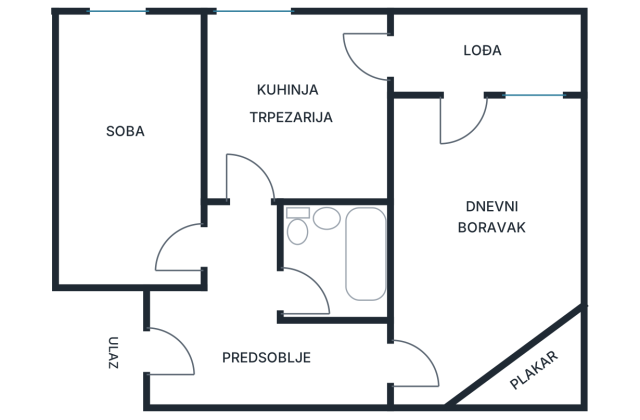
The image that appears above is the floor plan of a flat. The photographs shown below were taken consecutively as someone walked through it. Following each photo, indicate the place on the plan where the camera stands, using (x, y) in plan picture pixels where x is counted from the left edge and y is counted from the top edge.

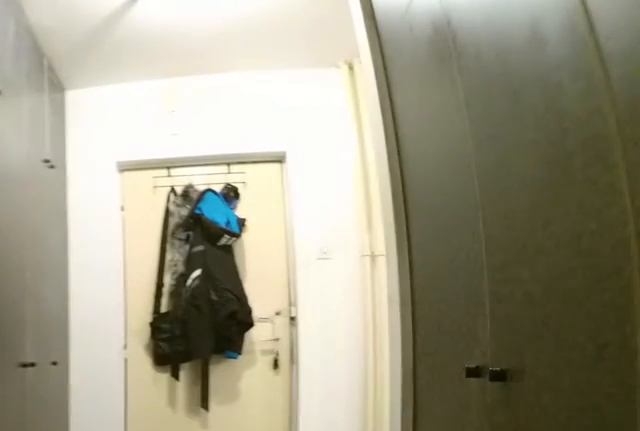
(374, 362)
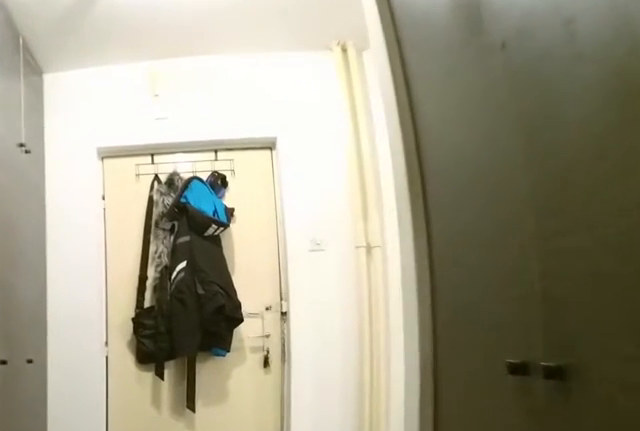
(359, 362)
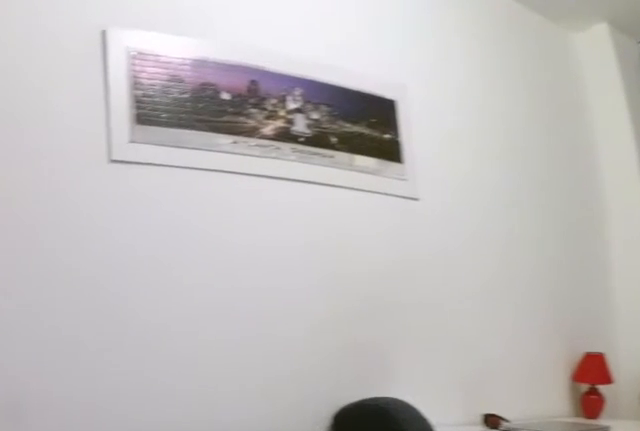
(173, 233)
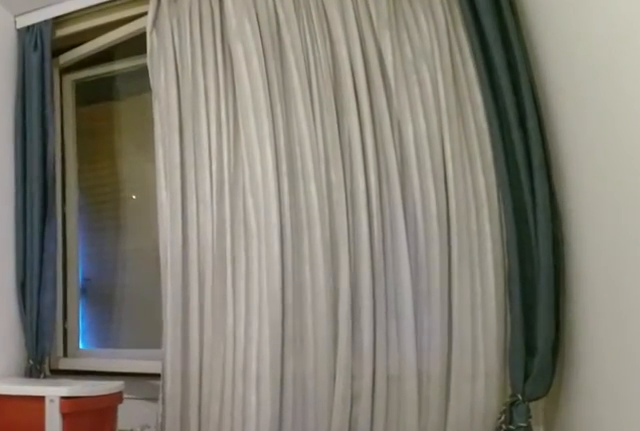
(147, 193)
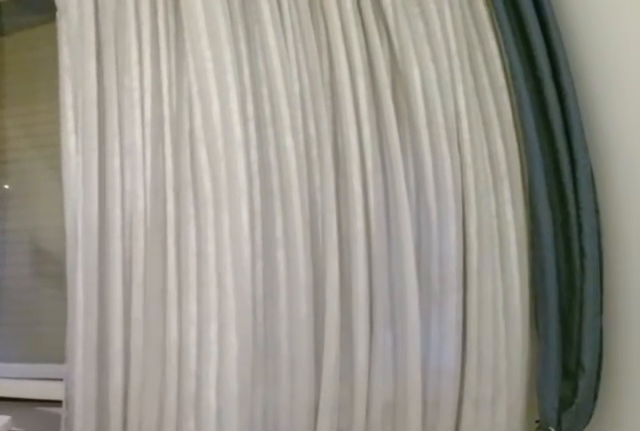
(136, 135)
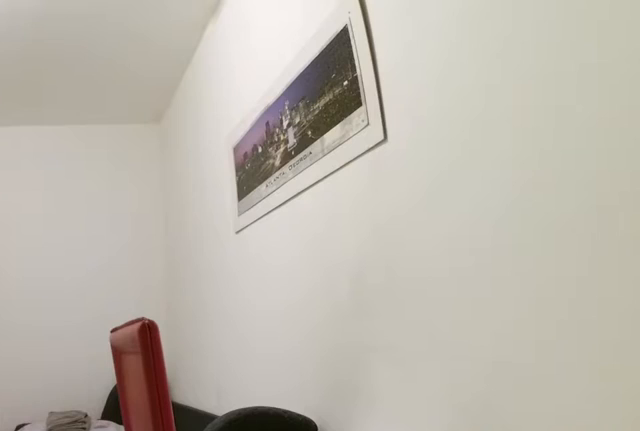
(115, 42)
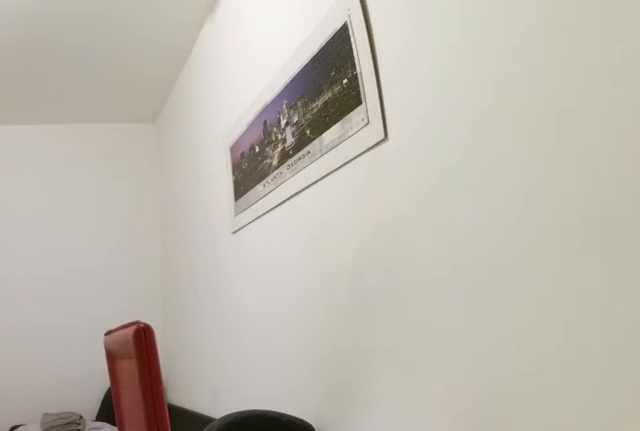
(115, 42)
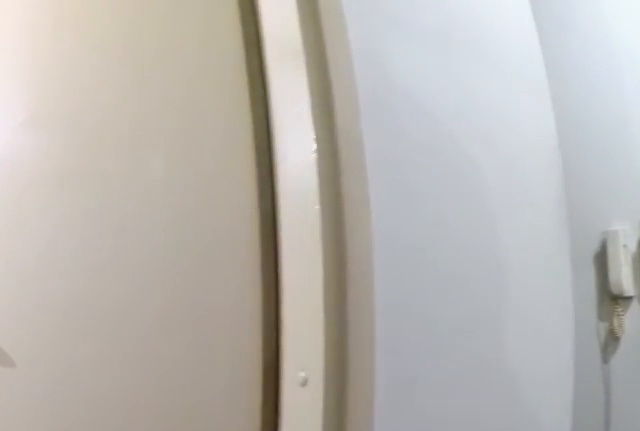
(222, 270)
